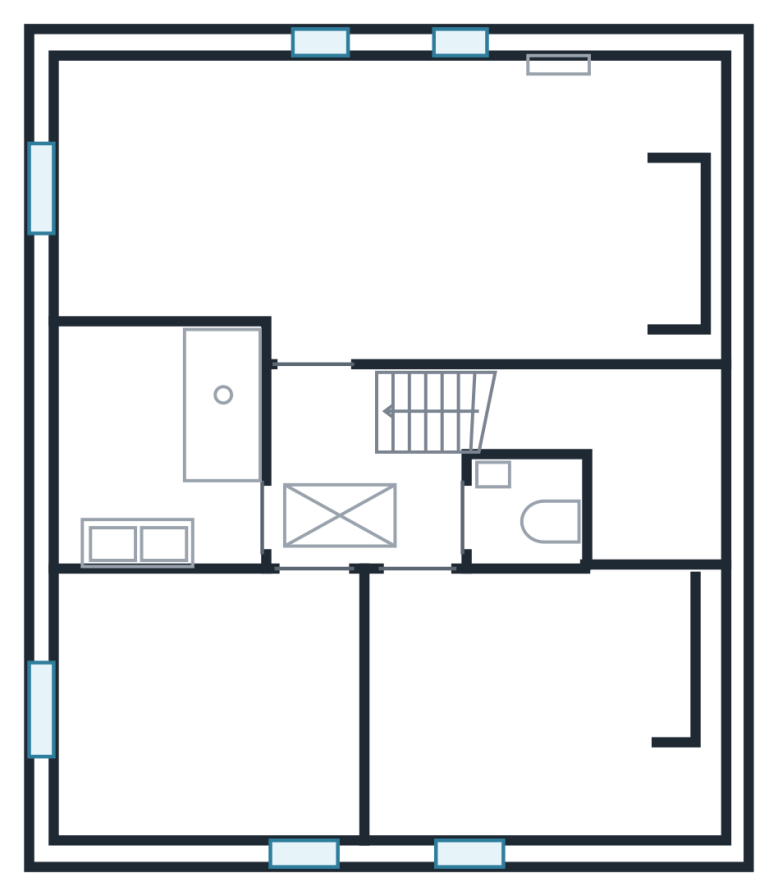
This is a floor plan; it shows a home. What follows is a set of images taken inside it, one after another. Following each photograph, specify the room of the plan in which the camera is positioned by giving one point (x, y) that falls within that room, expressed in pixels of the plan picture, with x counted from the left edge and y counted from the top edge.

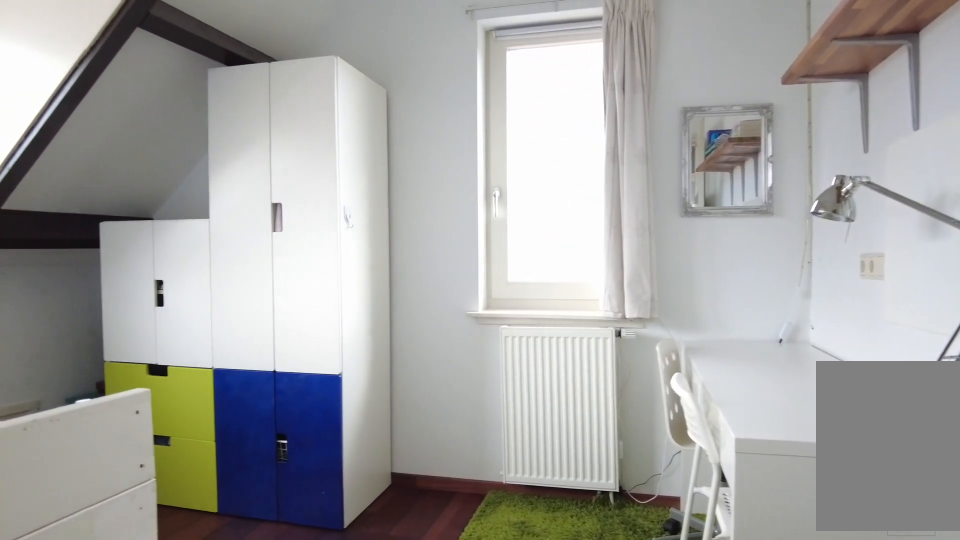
(525, 705)
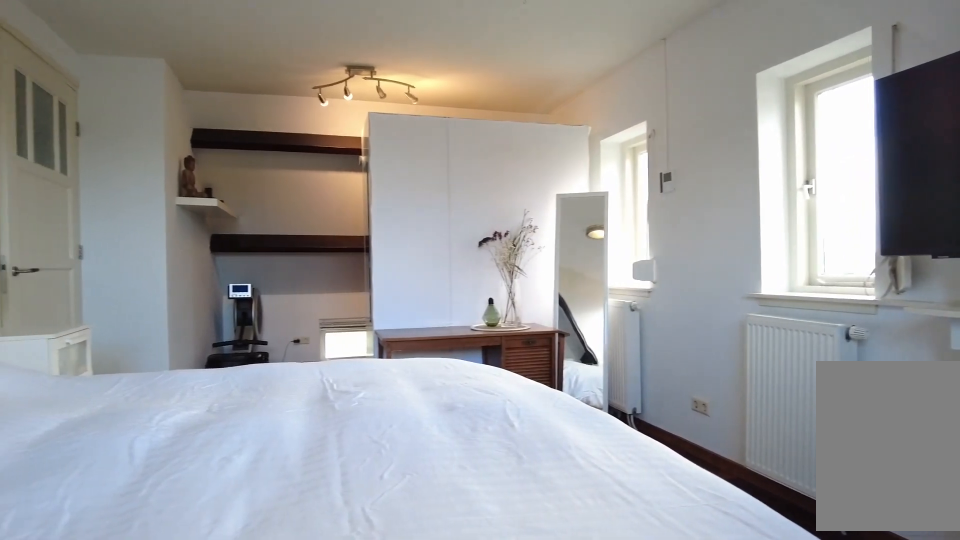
(411, 207)
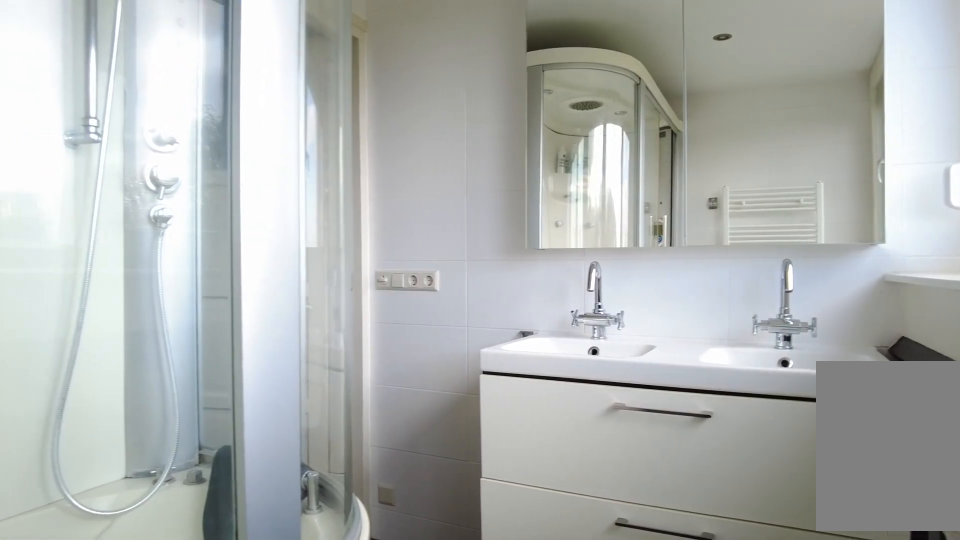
(154, 446)
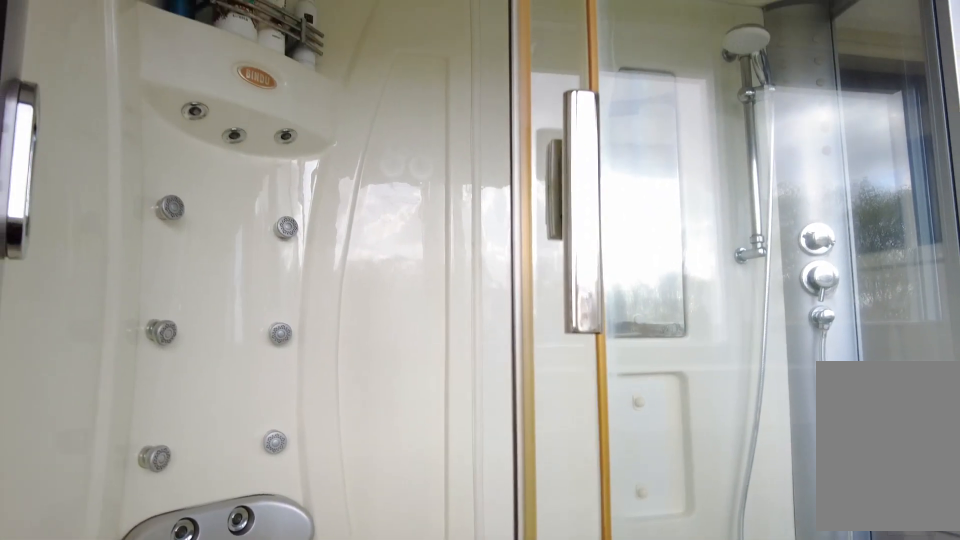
(154, 446)
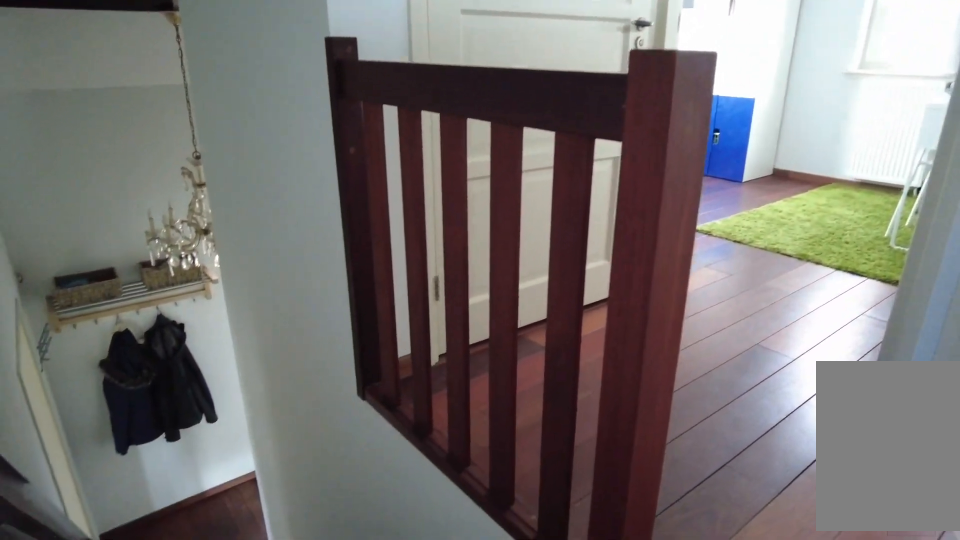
(354, 483)
